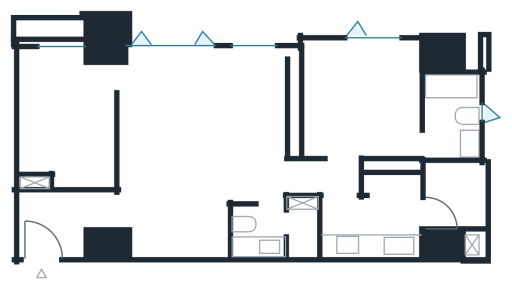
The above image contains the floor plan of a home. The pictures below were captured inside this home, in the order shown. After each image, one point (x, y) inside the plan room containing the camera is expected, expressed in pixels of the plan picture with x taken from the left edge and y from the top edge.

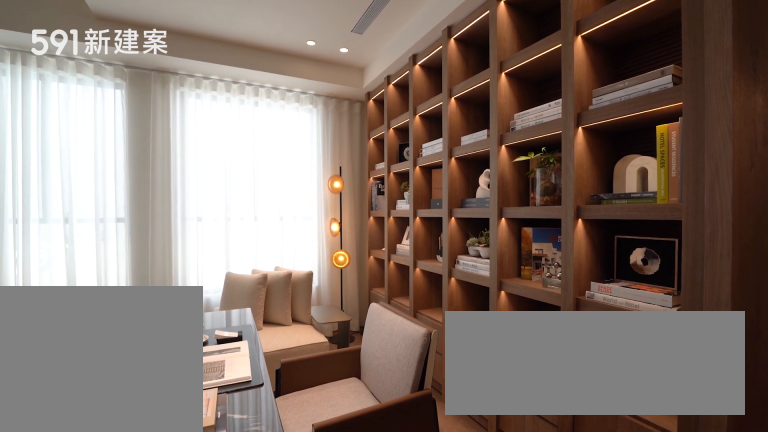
(265, 111)
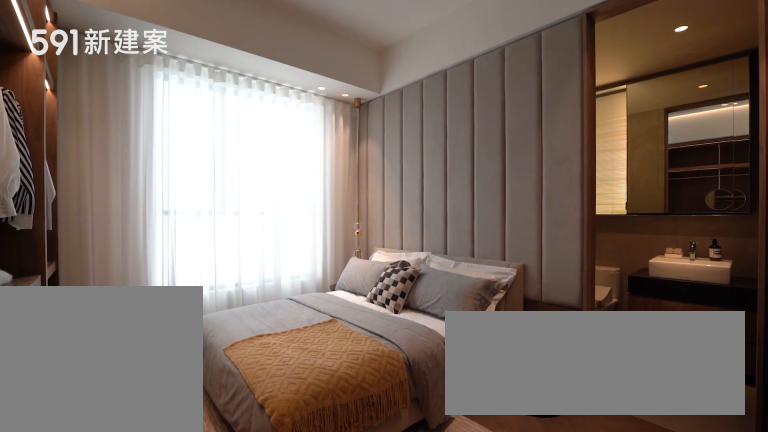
(363, 100)
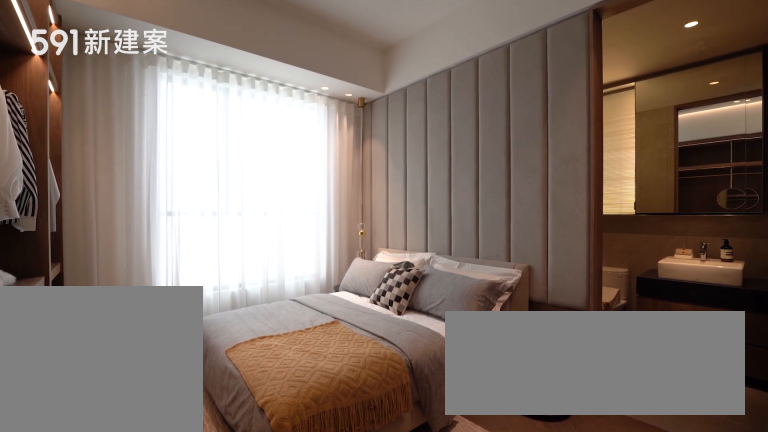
(363, 100)
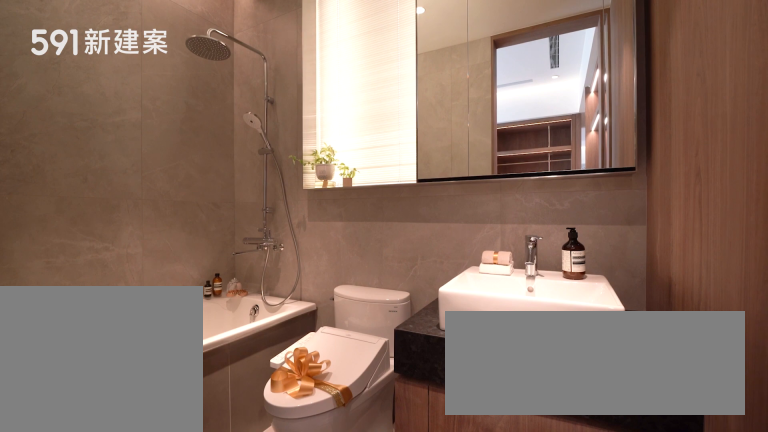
(452, 111)
